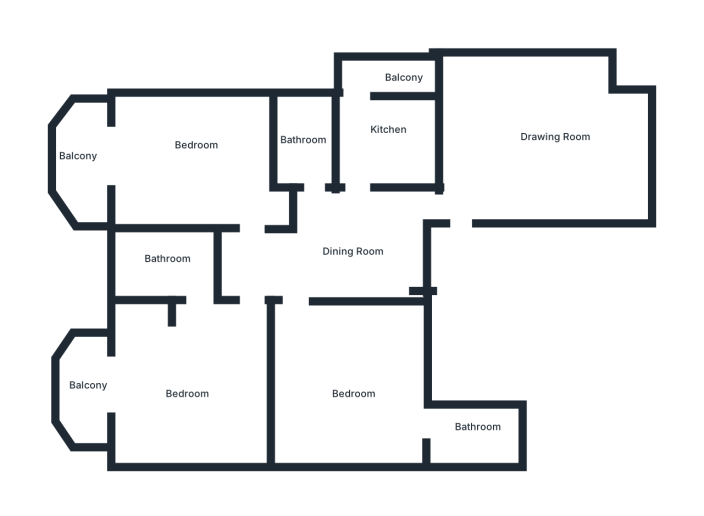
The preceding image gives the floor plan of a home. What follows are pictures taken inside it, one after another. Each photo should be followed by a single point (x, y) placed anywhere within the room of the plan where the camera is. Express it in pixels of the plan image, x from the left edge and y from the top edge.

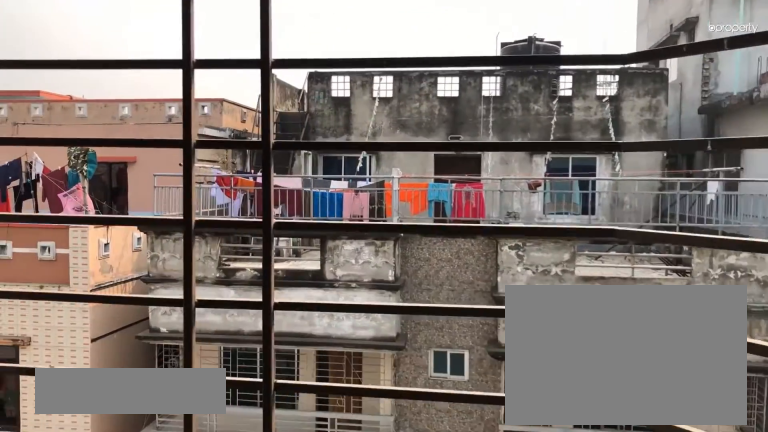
(95, 392)
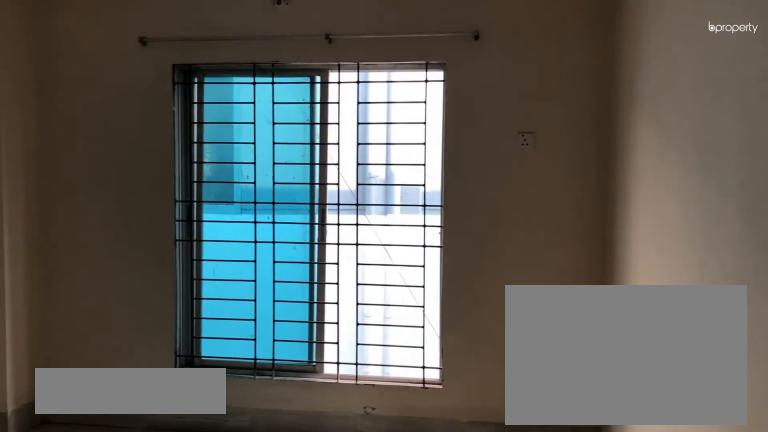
(345, 388)
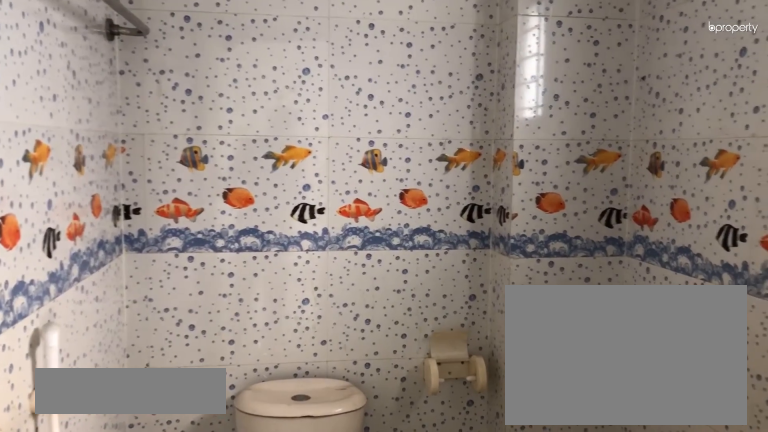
(478, 434)
